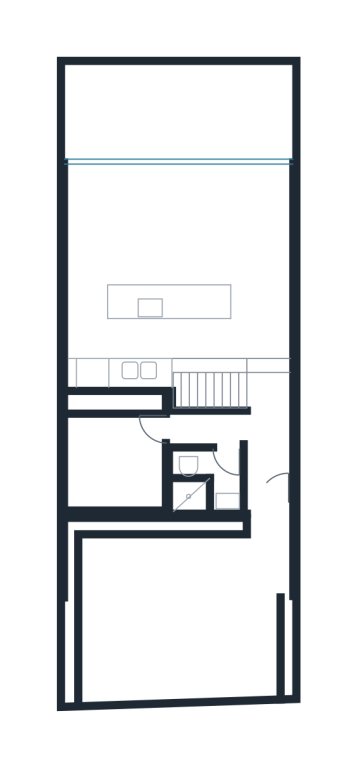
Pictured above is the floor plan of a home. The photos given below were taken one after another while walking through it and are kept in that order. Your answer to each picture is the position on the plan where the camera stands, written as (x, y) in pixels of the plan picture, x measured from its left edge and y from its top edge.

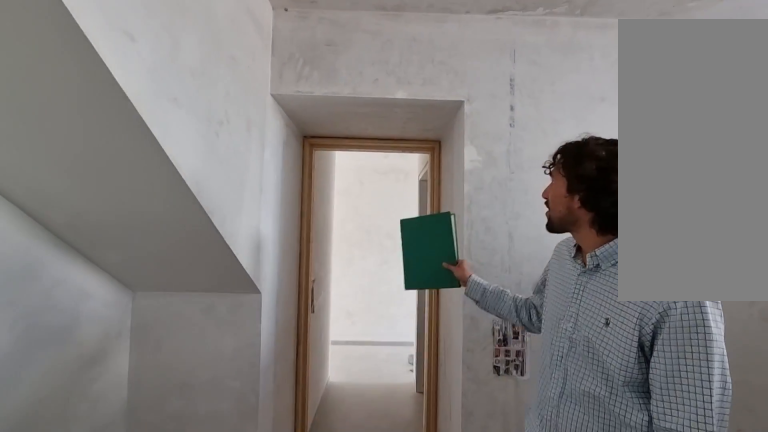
(99, 434)
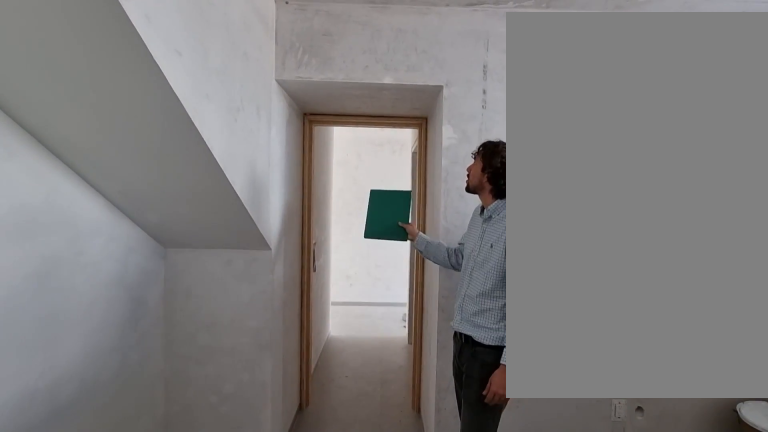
(98, 434)
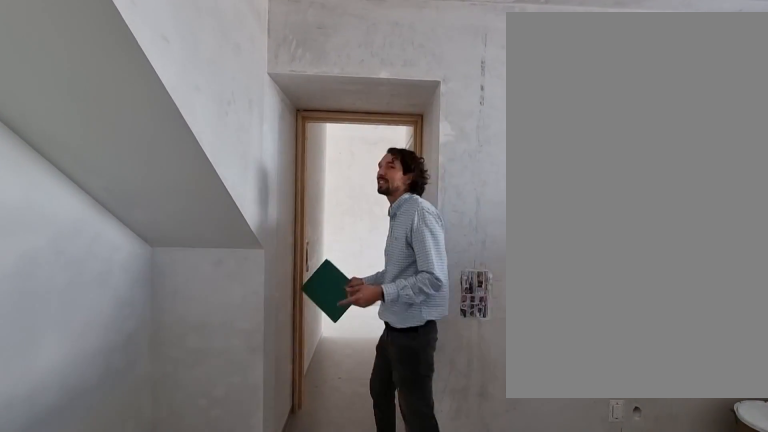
(98, 434)
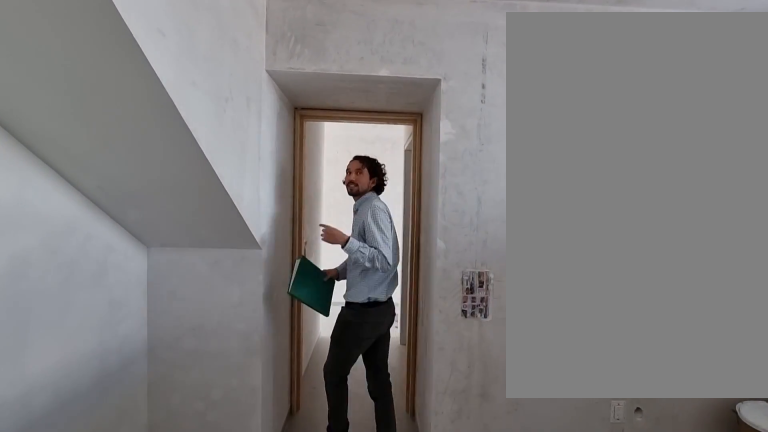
(98, 434)
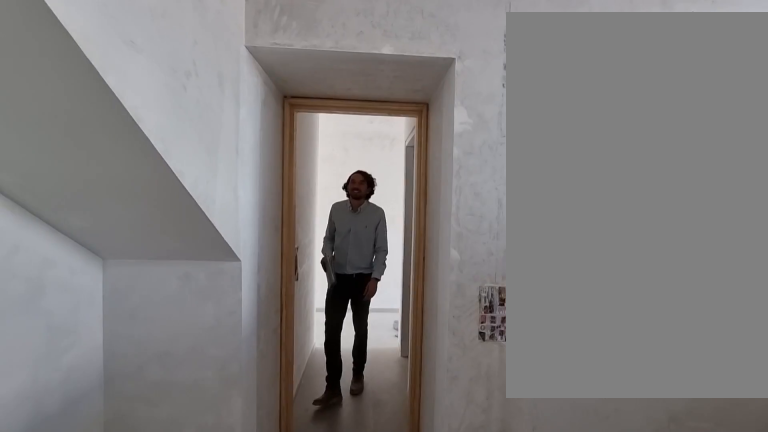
(97, 433)
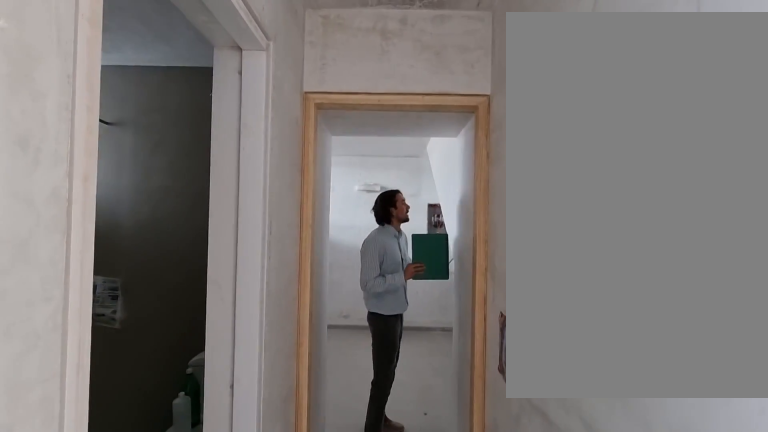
(211, 425)
